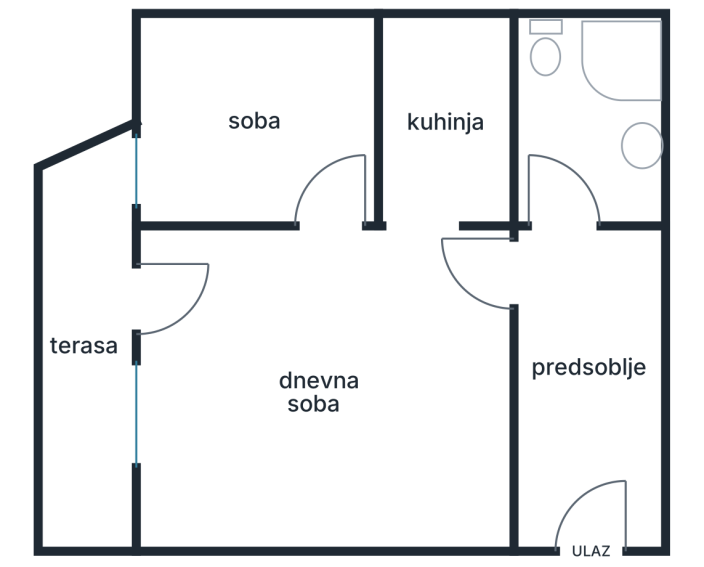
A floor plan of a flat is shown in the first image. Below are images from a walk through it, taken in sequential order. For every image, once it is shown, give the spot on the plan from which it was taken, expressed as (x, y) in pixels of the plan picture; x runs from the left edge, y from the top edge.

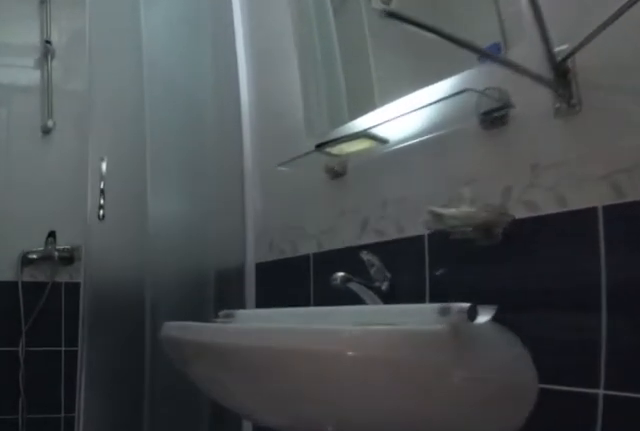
(577, 207)
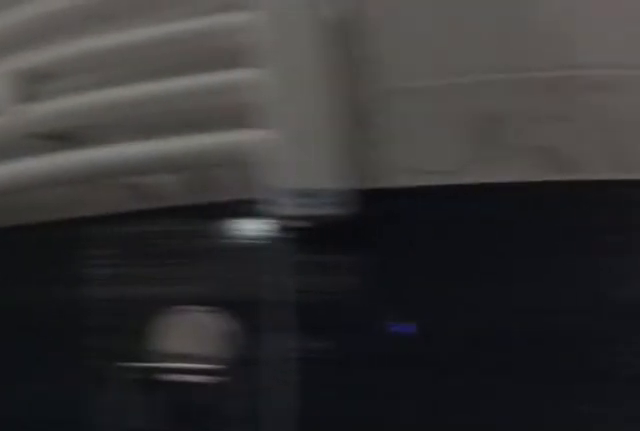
(598, 104)
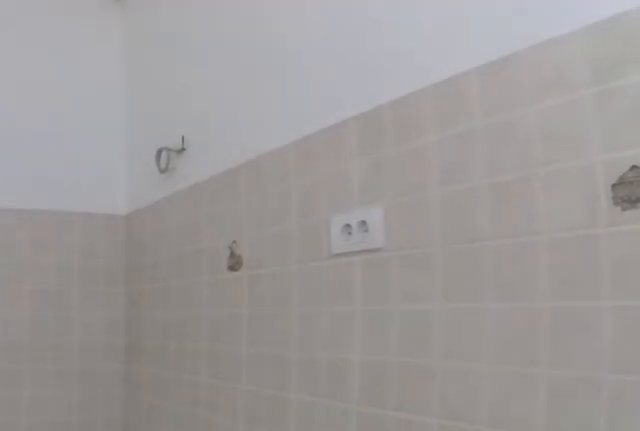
(435, 185)
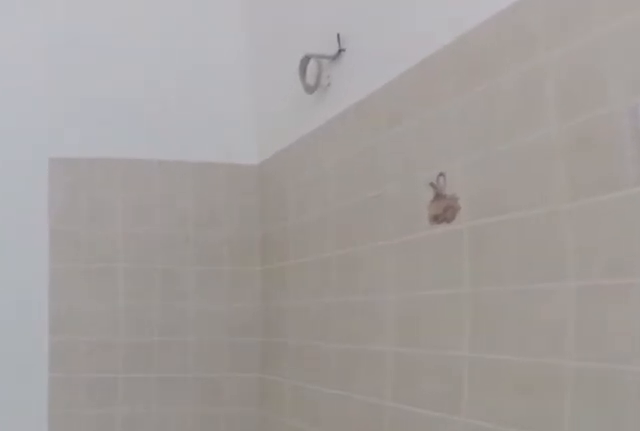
(435, 151)
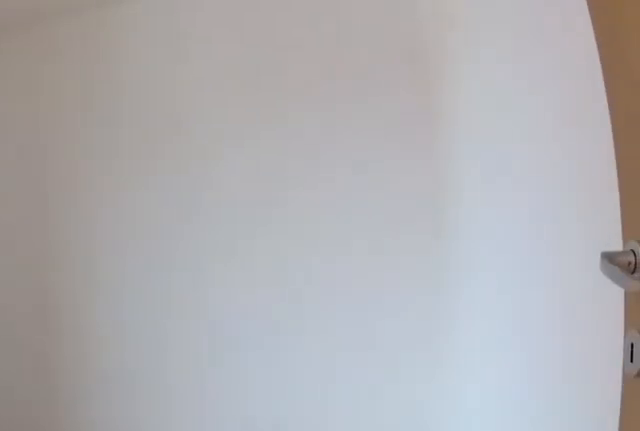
(352, 247)
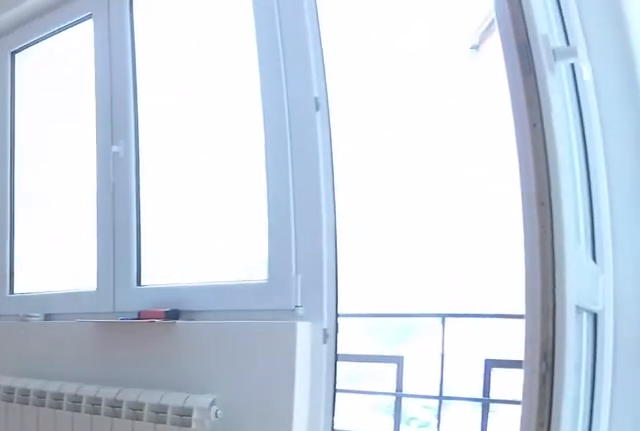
(292, 257)
